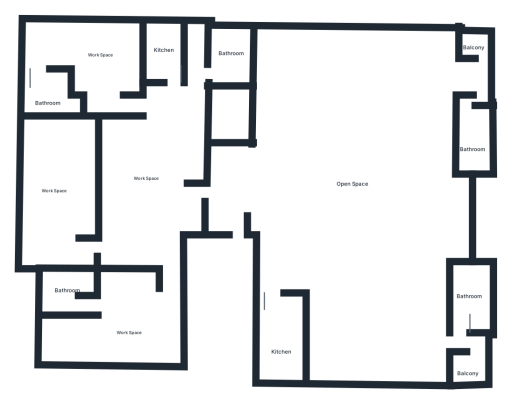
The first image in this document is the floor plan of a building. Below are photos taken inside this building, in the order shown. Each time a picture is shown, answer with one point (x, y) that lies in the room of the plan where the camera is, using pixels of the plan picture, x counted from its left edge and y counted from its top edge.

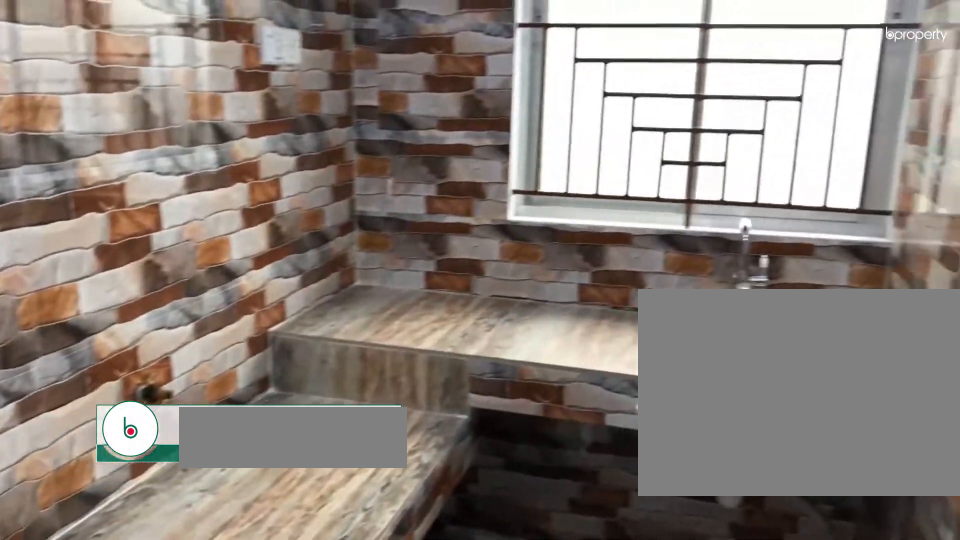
(165, 52)
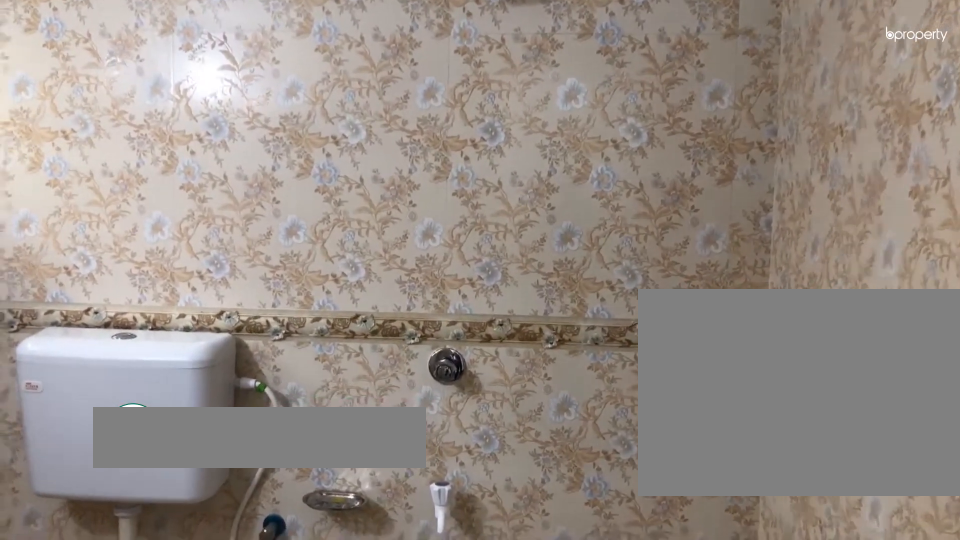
(230, 58)
